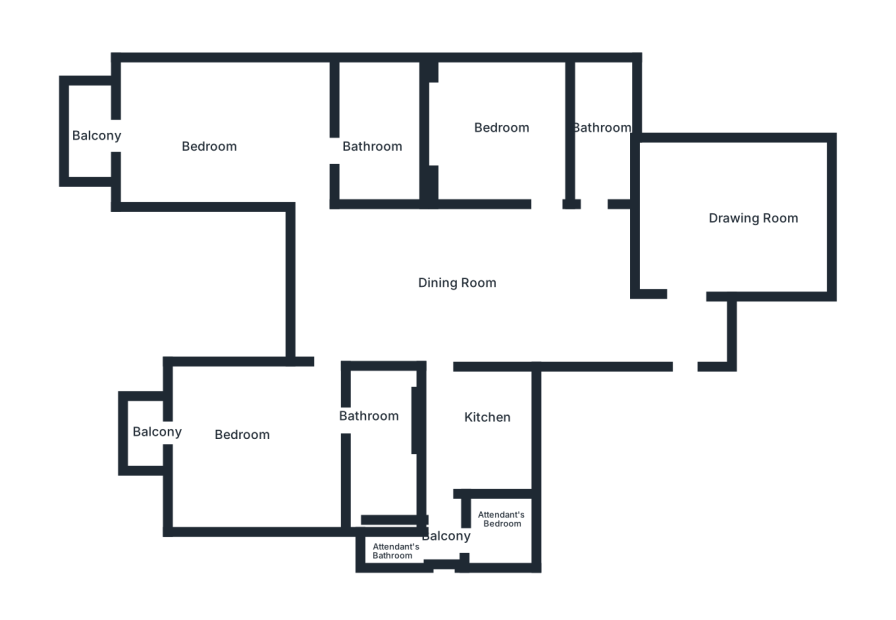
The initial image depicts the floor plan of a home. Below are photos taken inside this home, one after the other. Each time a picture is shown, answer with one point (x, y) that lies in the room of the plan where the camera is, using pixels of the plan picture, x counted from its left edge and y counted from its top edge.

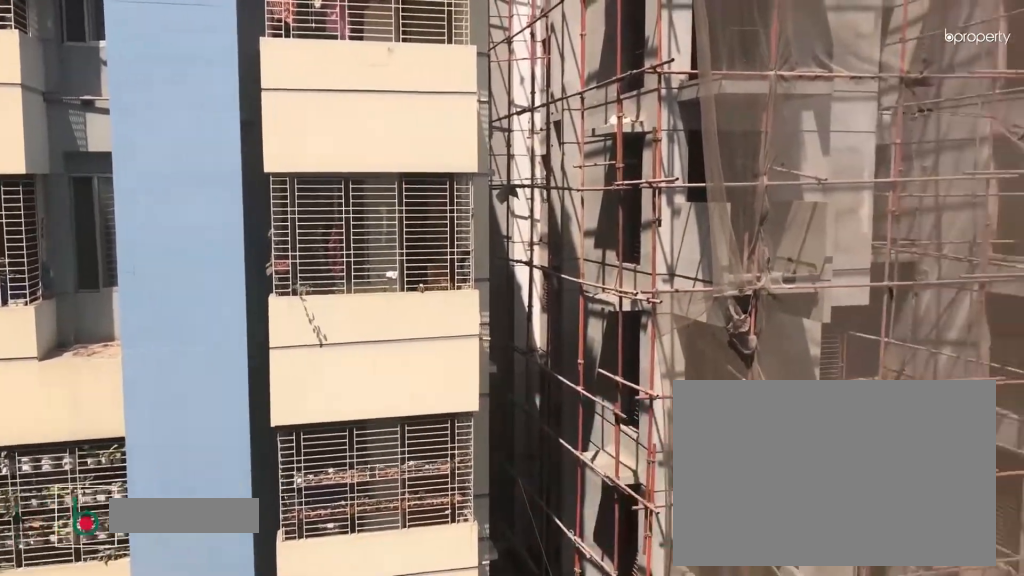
(97, 133)
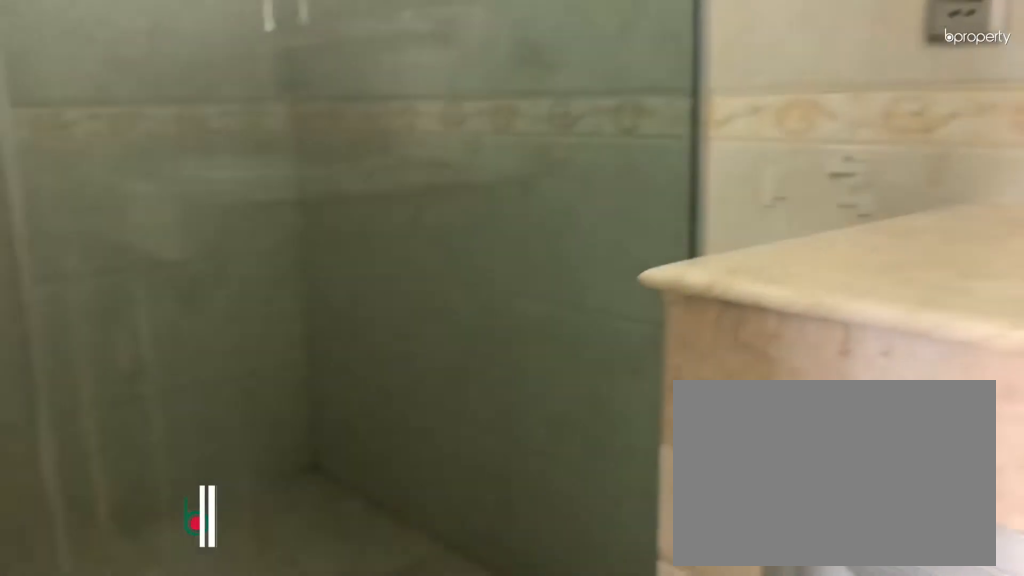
(381, 144)
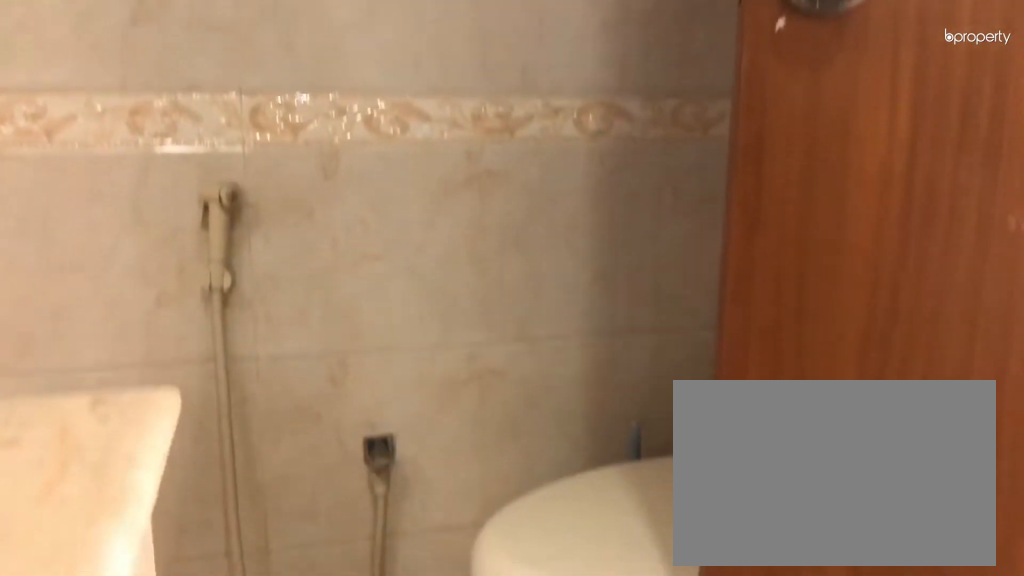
(375, 146)
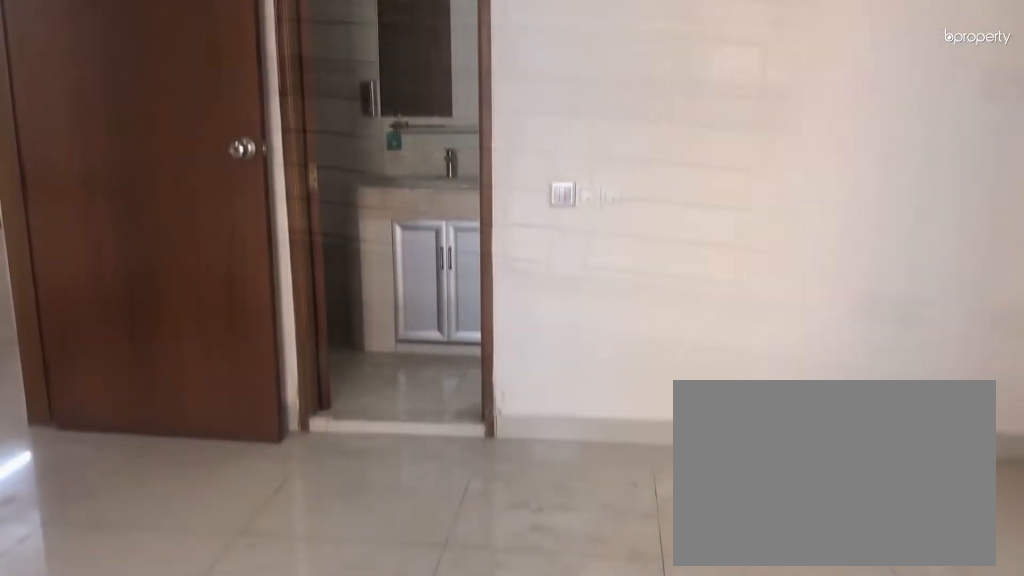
(244, 444)
